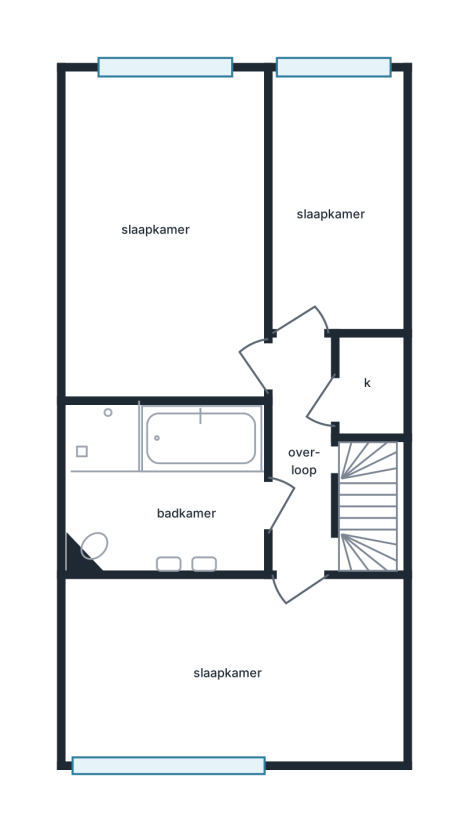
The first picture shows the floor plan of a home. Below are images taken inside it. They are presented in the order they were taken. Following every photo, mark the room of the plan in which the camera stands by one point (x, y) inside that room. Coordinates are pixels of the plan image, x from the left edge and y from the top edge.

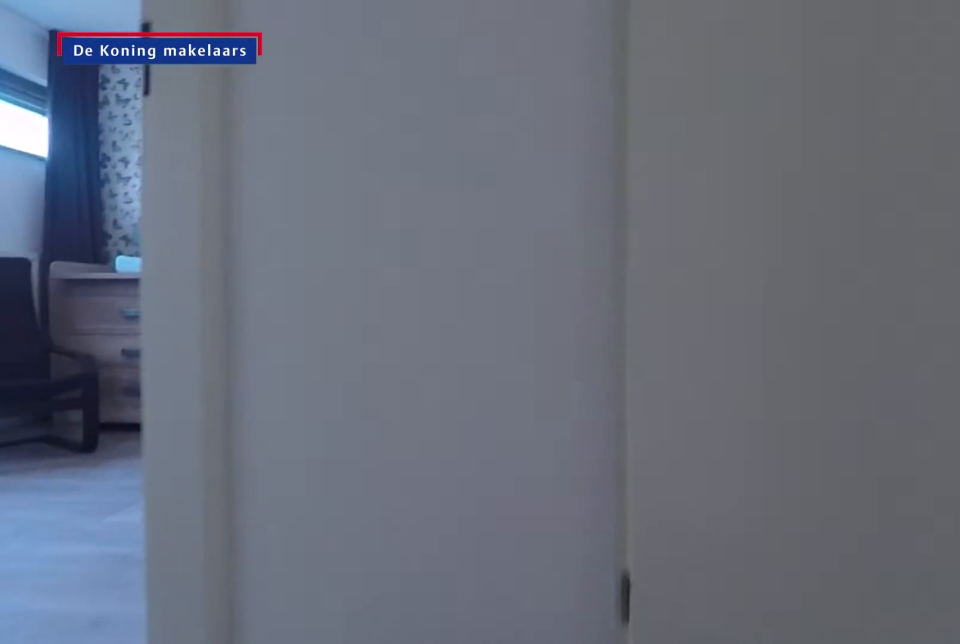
(306, 476)
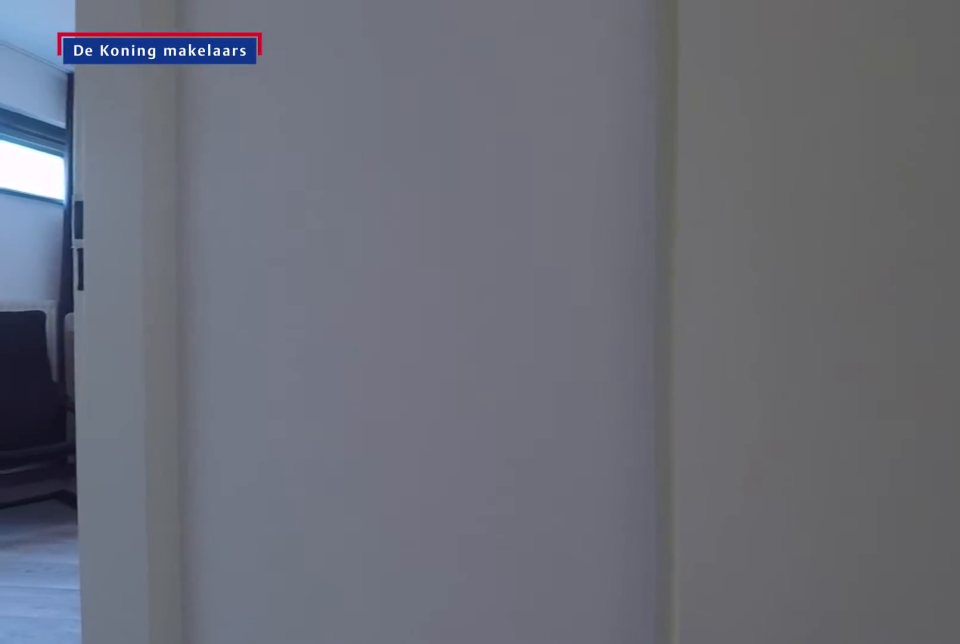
(306, 476)
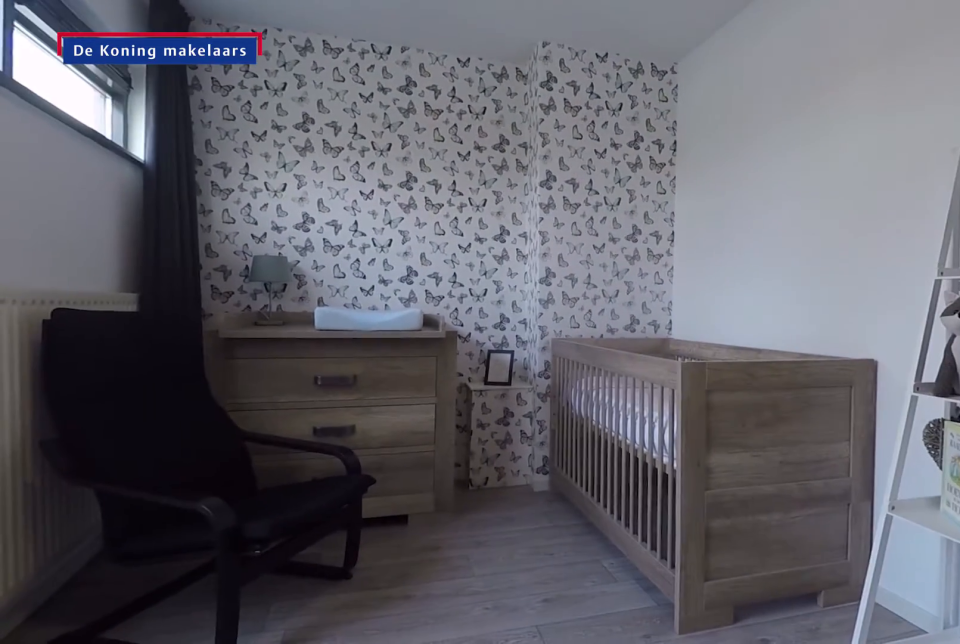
(235, 667)
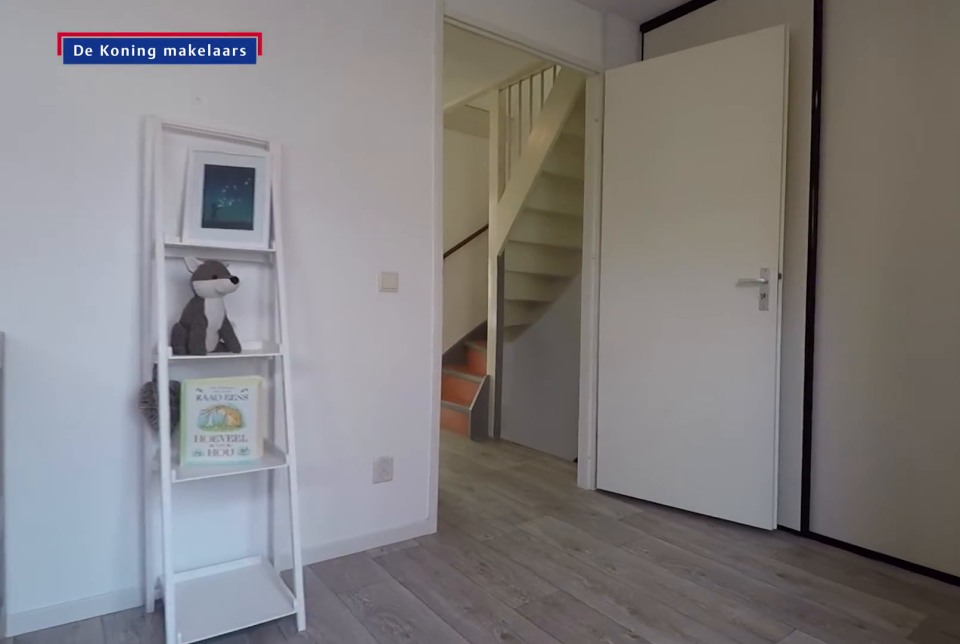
(235, 667)
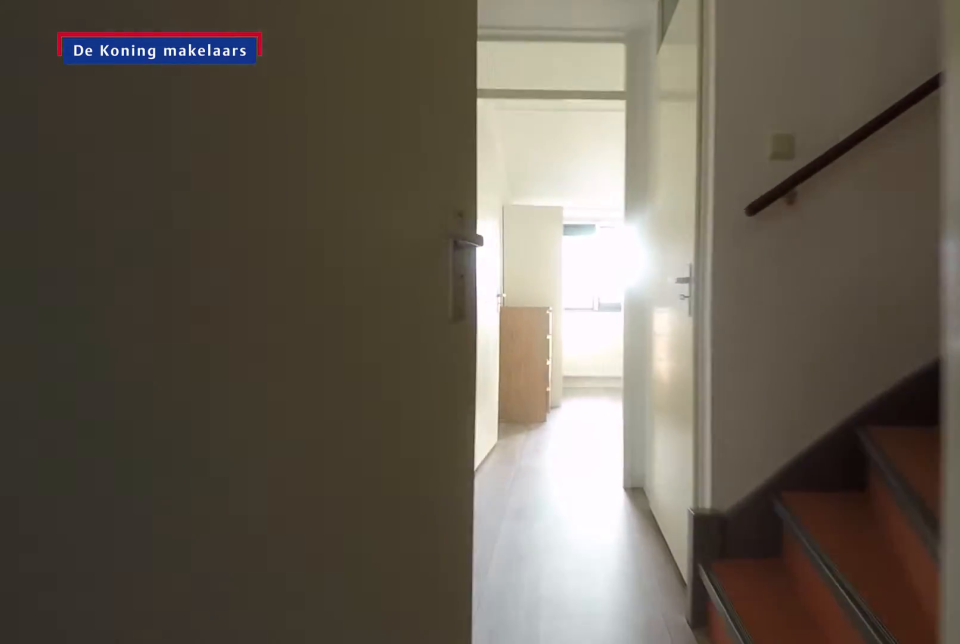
(306, 476)
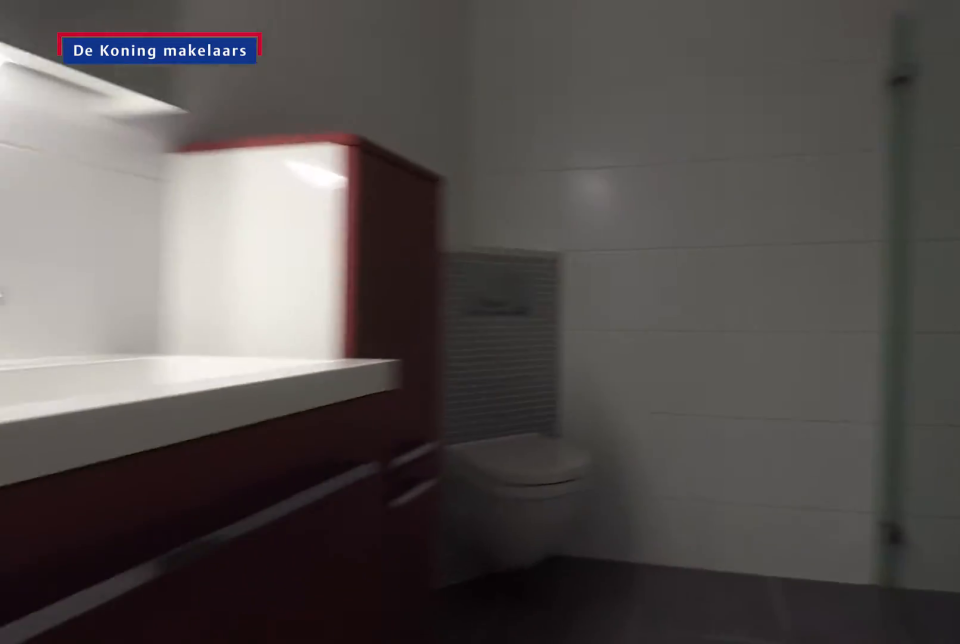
(168, 499)
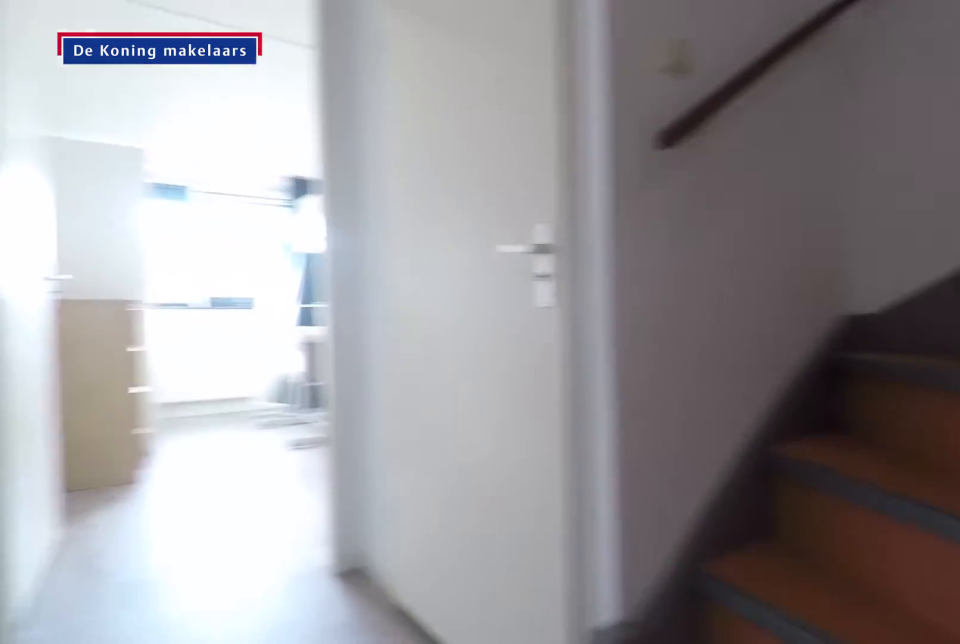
(306, 476)
